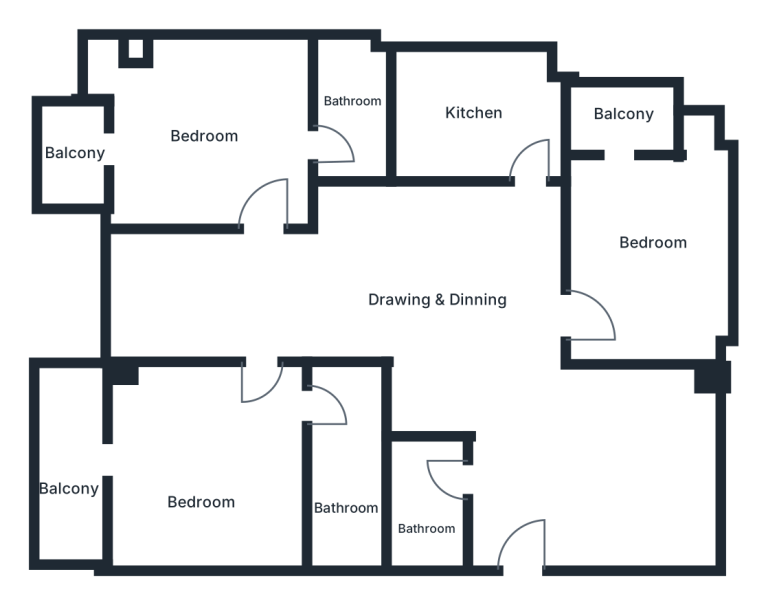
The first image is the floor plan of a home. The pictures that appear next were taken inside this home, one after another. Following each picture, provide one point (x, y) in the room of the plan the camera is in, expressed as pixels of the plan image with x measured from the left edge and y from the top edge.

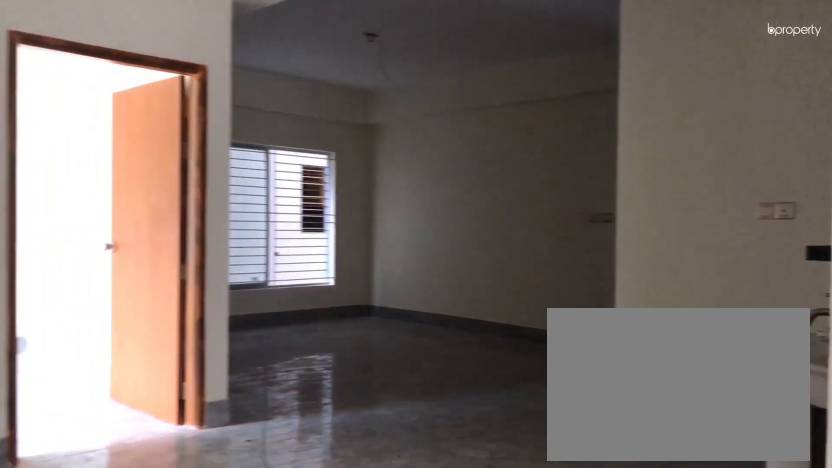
(386, 314)
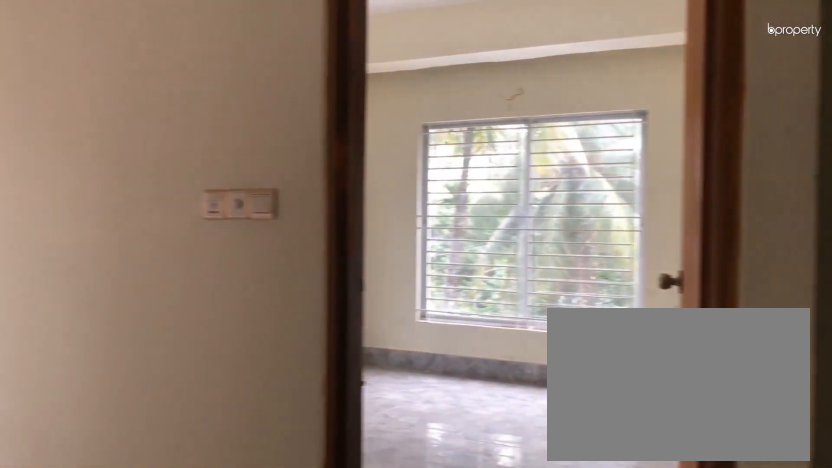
(438, 308)
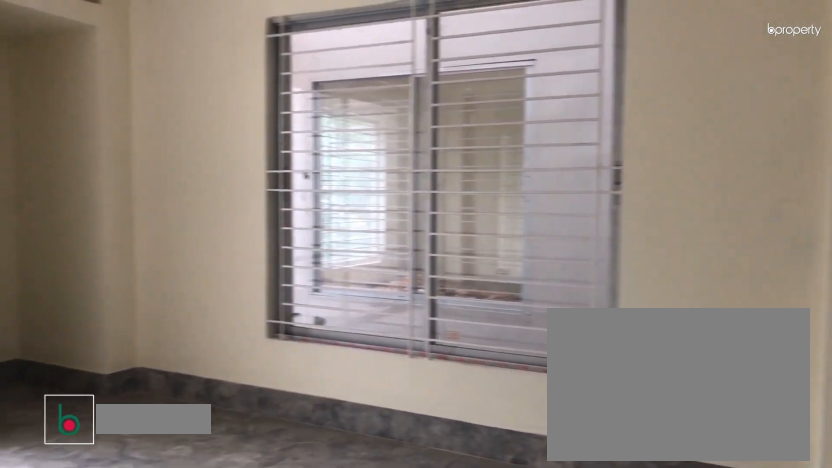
(644, 238)
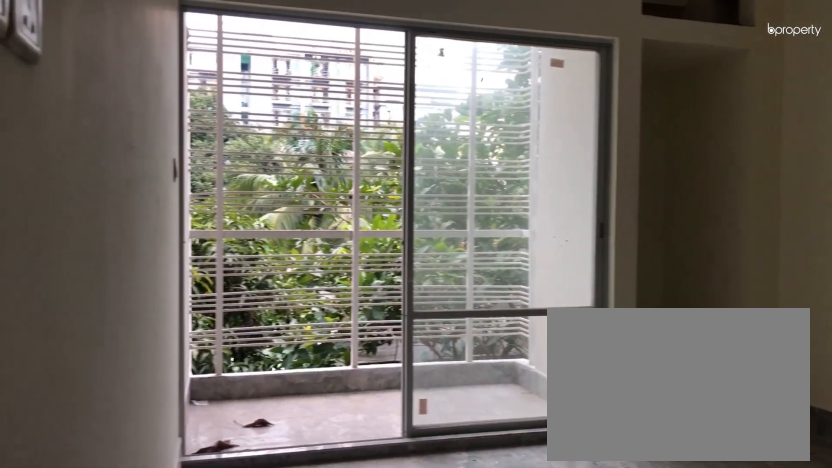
(644, 238)
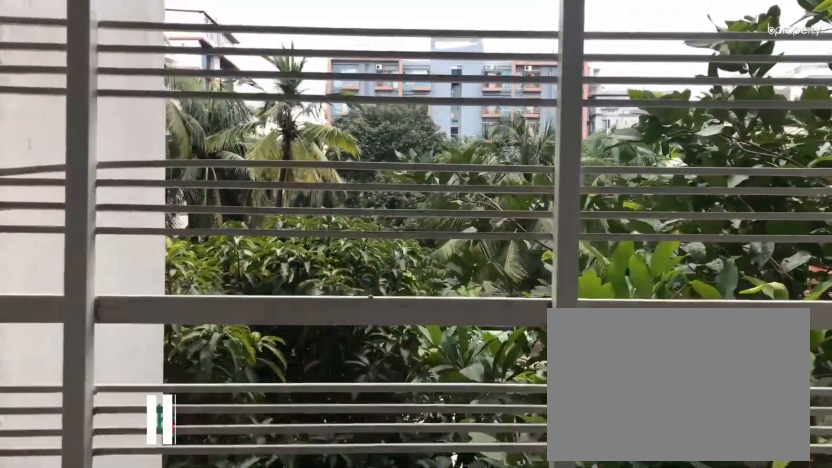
(622, 120)
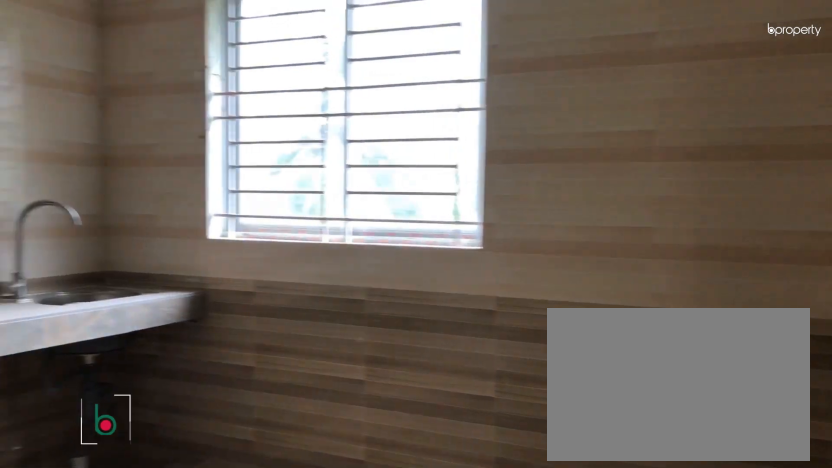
(472, 107)
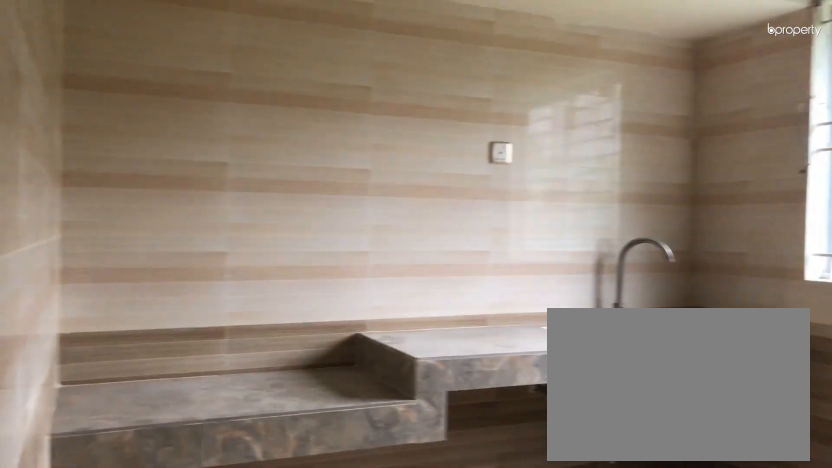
(472, 107)
